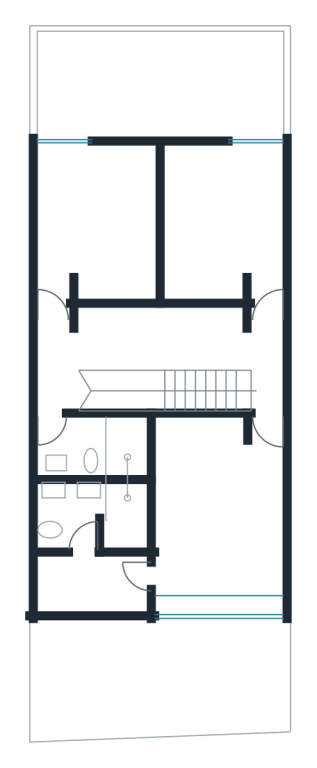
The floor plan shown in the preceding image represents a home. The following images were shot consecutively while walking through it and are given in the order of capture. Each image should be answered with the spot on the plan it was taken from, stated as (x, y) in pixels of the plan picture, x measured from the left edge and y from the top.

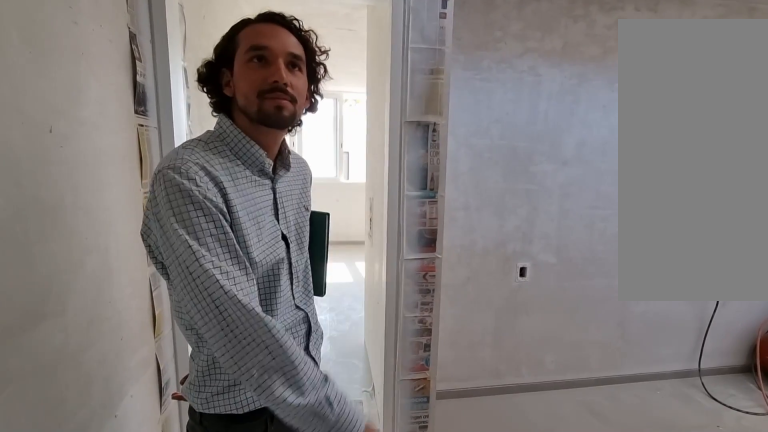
(59, 395)
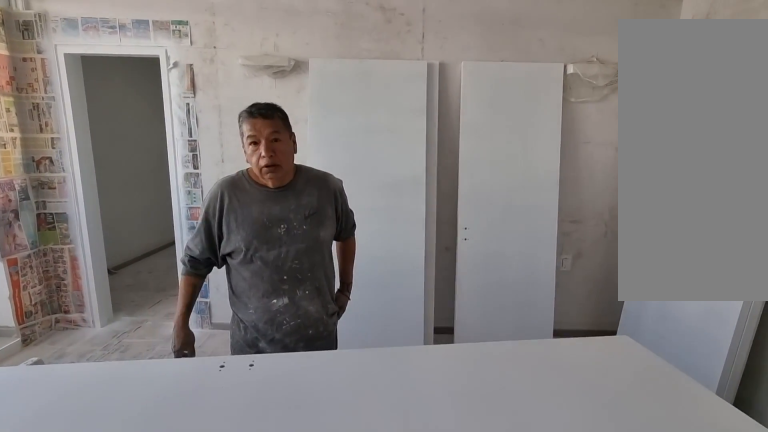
(260, 460)
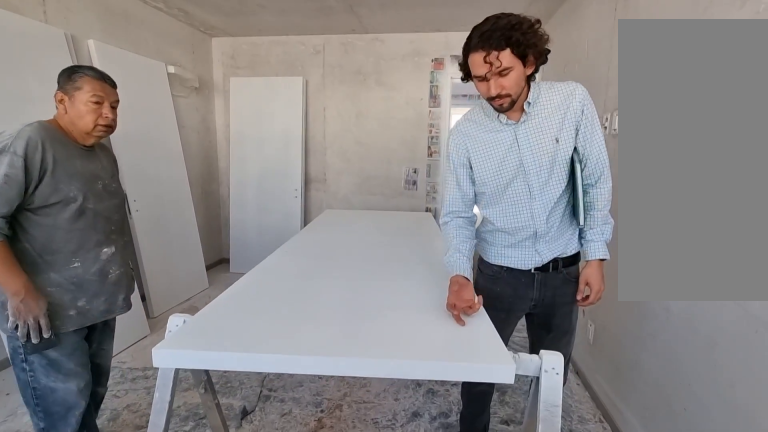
(222, 559)
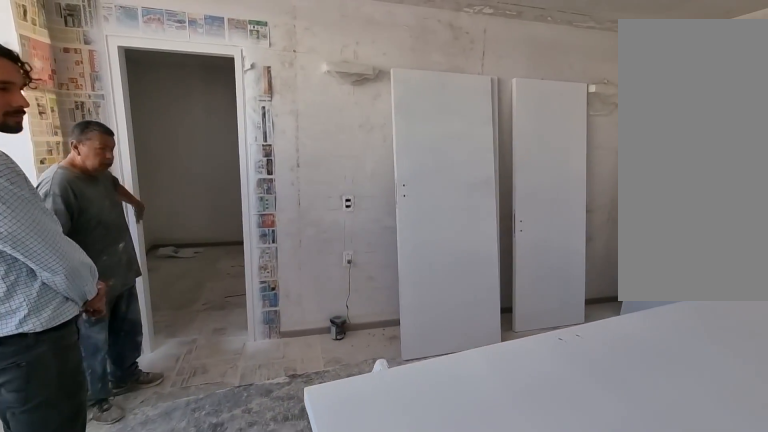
(226, 566)
